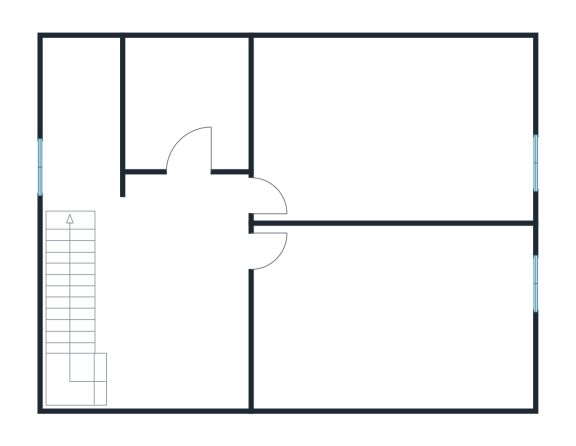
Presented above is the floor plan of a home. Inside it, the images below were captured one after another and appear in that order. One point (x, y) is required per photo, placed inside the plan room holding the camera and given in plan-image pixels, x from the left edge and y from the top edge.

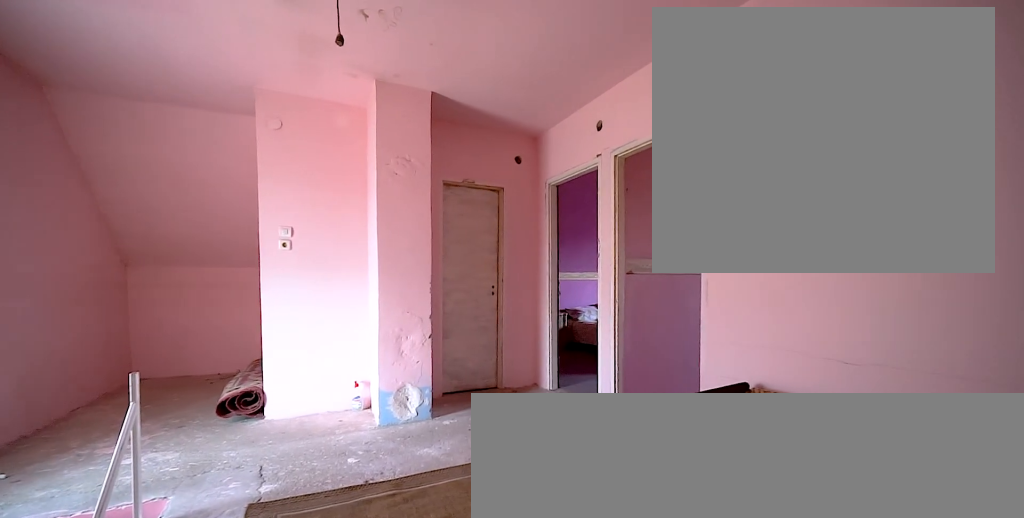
(183, 285)
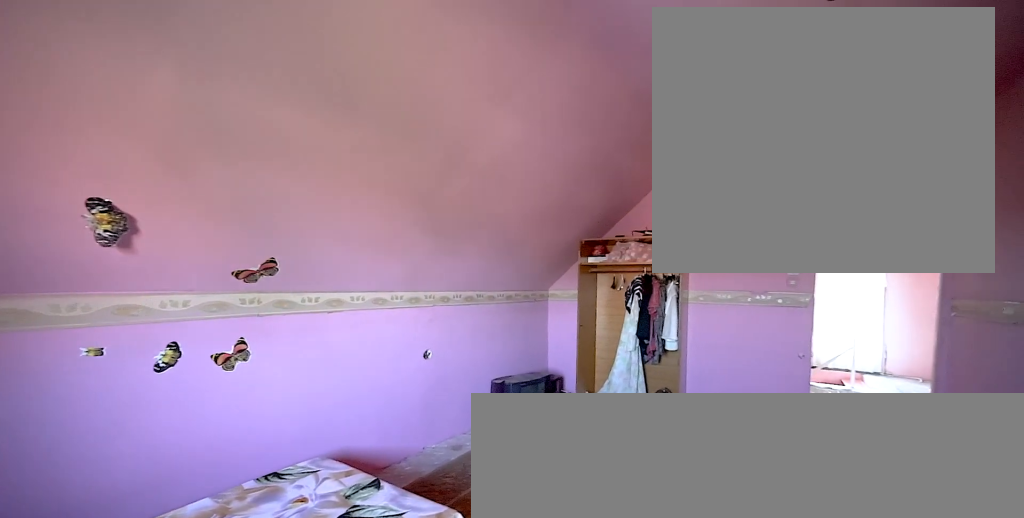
(397, 320)
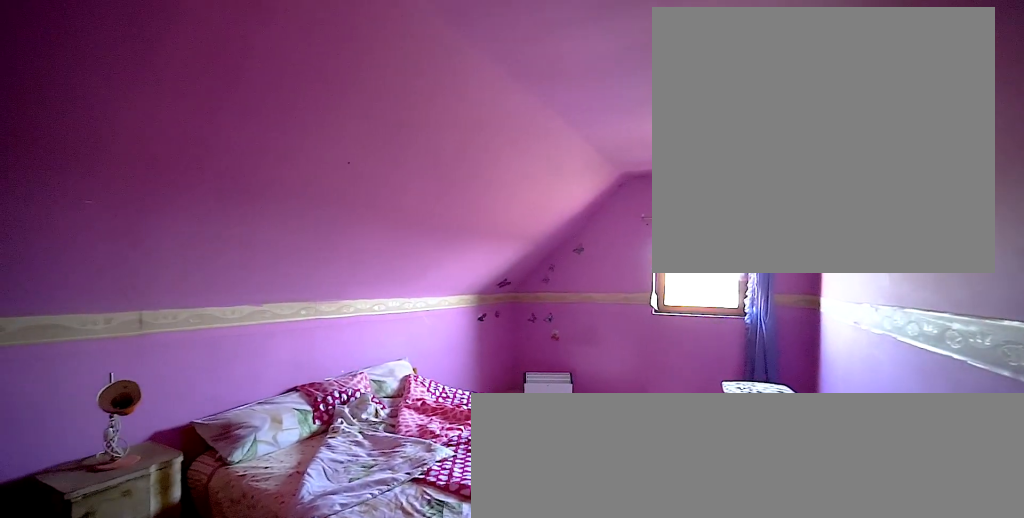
(397, 146)
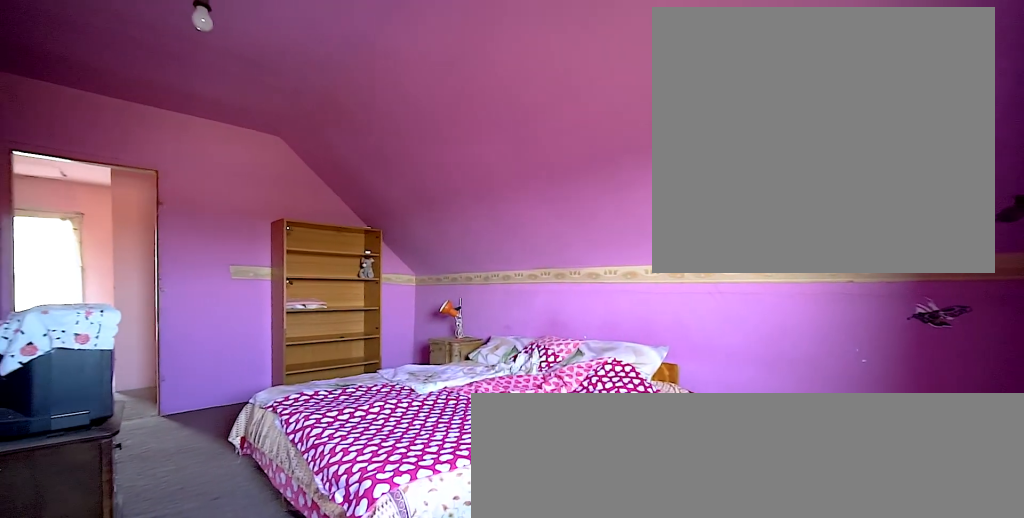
(397, 146)
